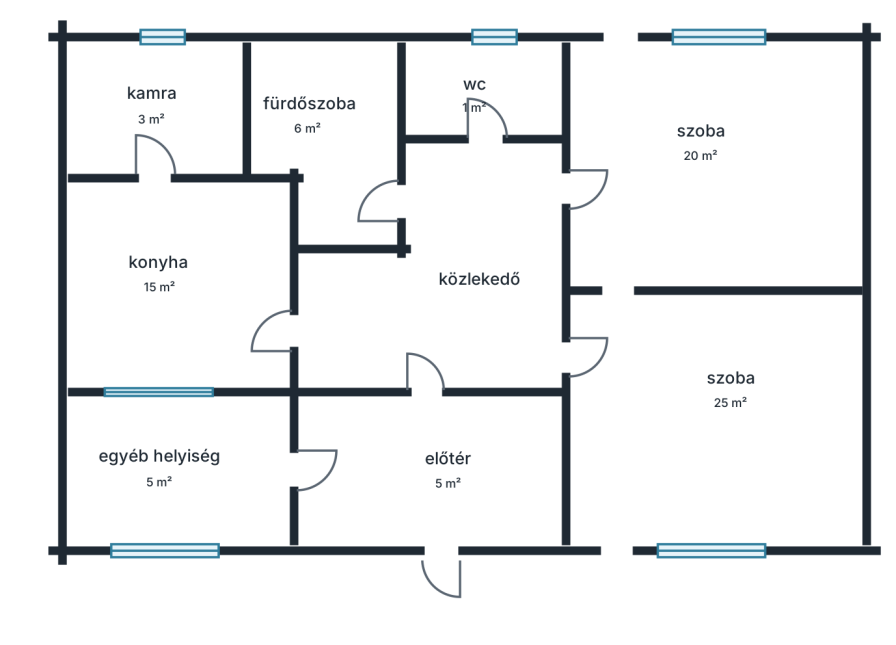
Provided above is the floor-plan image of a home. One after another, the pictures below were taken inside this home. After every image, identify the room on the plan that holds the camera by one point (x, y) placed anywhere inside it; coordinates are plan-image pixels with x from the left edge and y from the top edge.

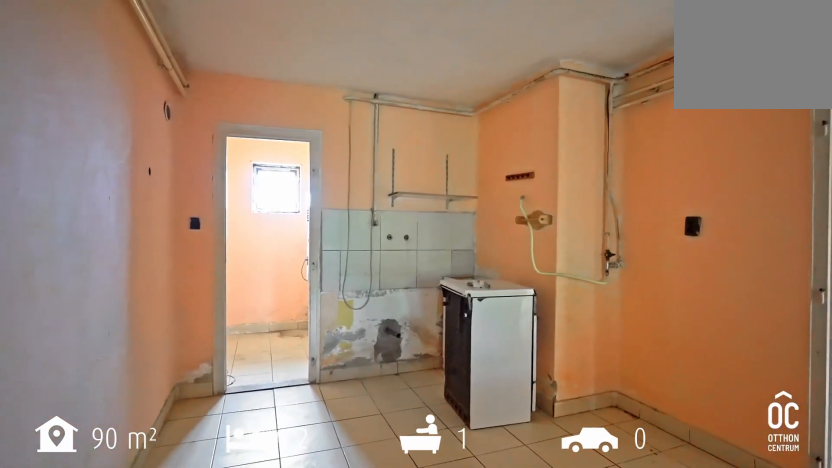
(184, 297)
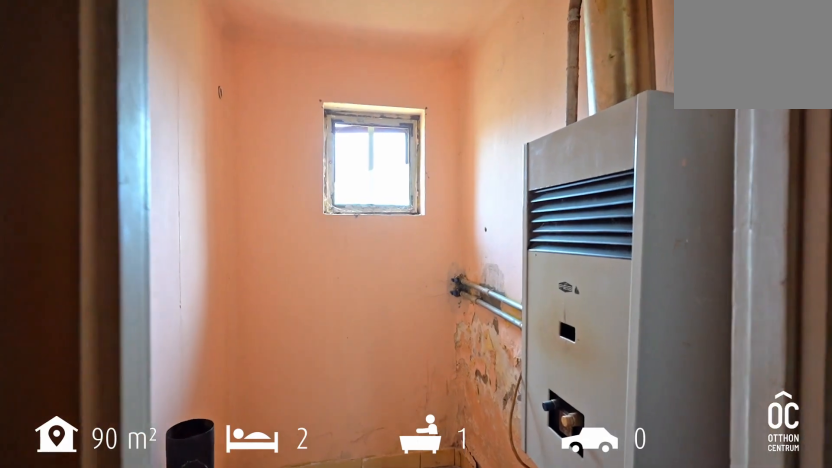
(165, 115)
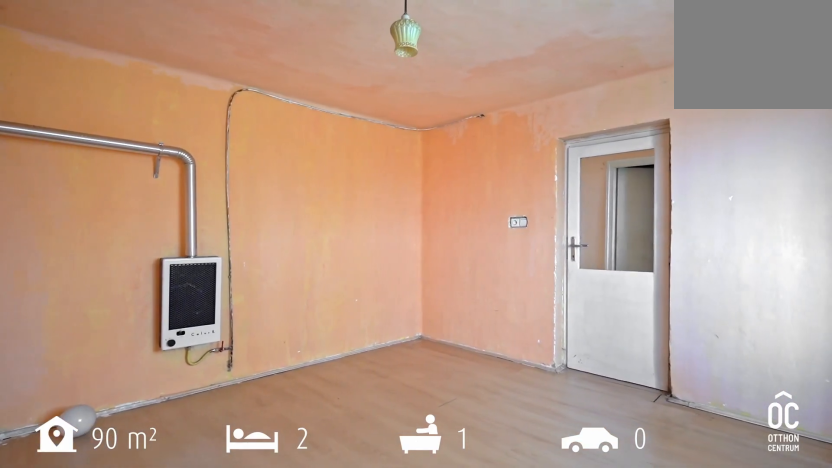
(735, 414)
